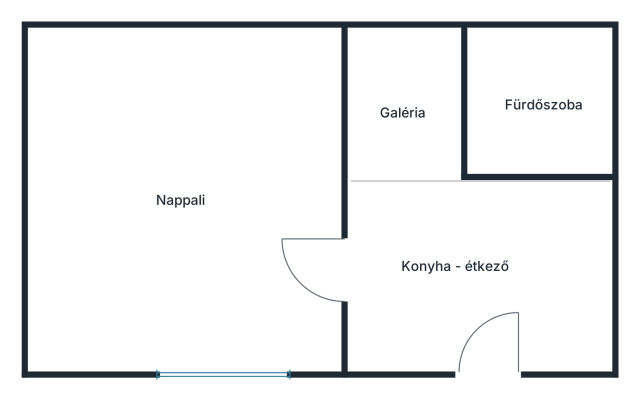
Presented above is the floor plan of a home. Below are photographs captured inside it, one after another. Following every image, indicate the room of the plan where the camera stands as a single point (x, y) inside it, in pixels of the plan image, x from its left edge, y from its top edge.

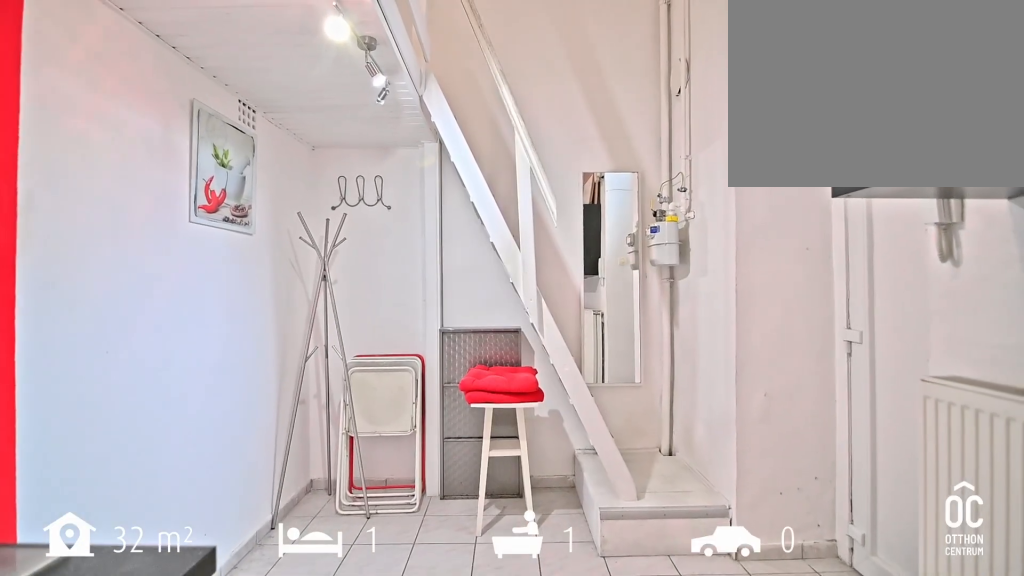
(474, 267)
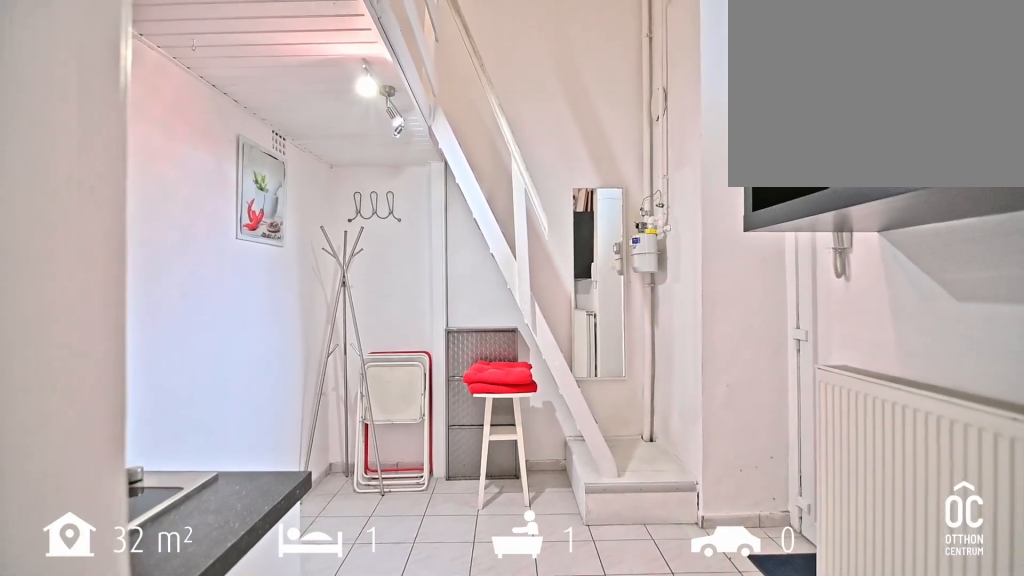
(474, 267)
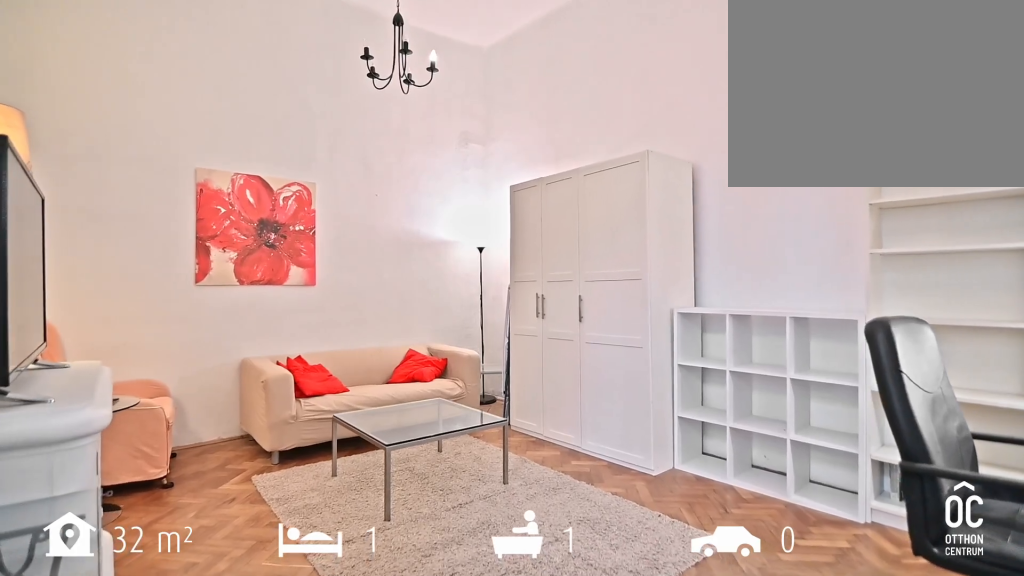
(181, 197)
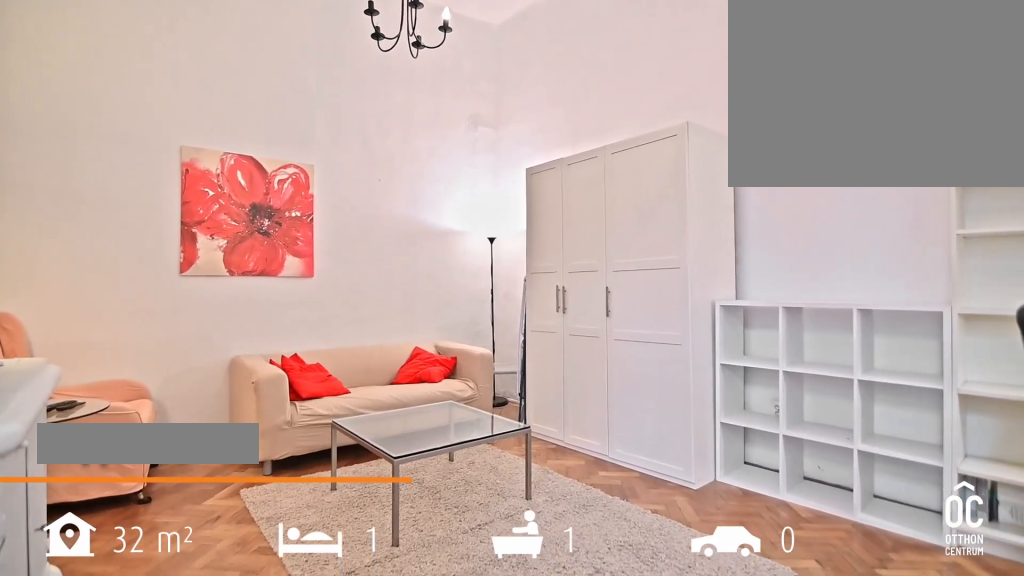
(181, 197)
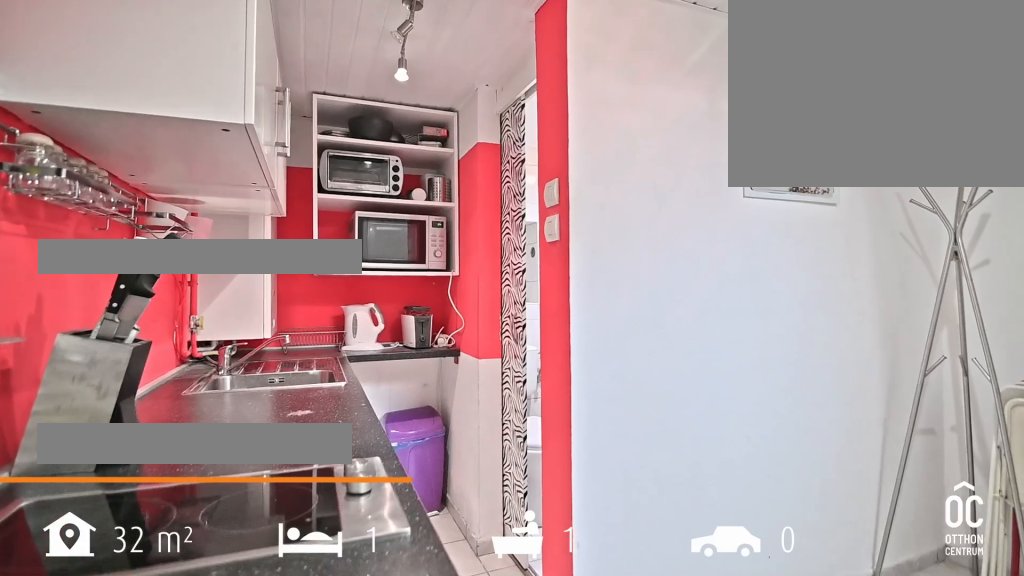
(474, 267)
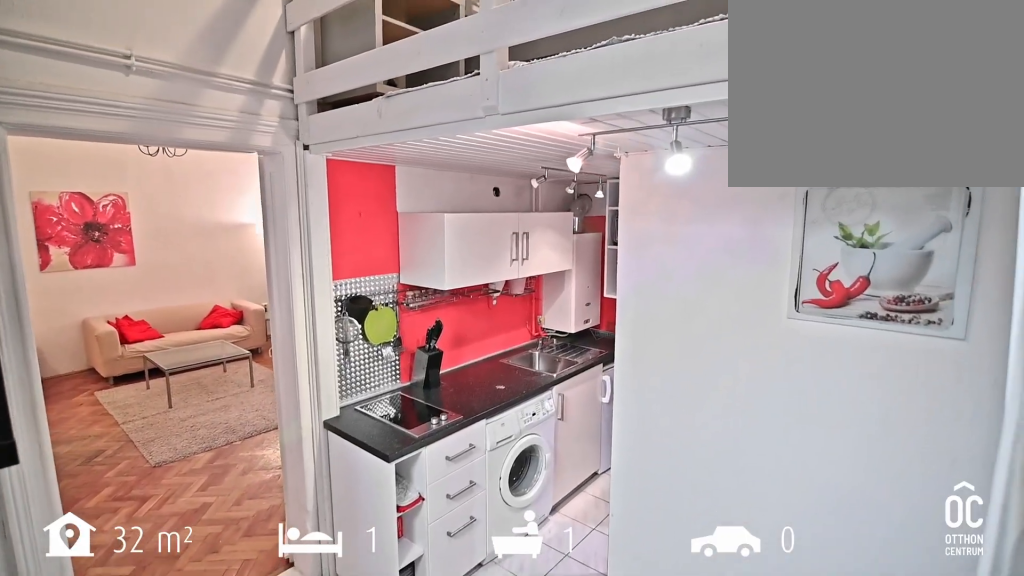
(474, 267)
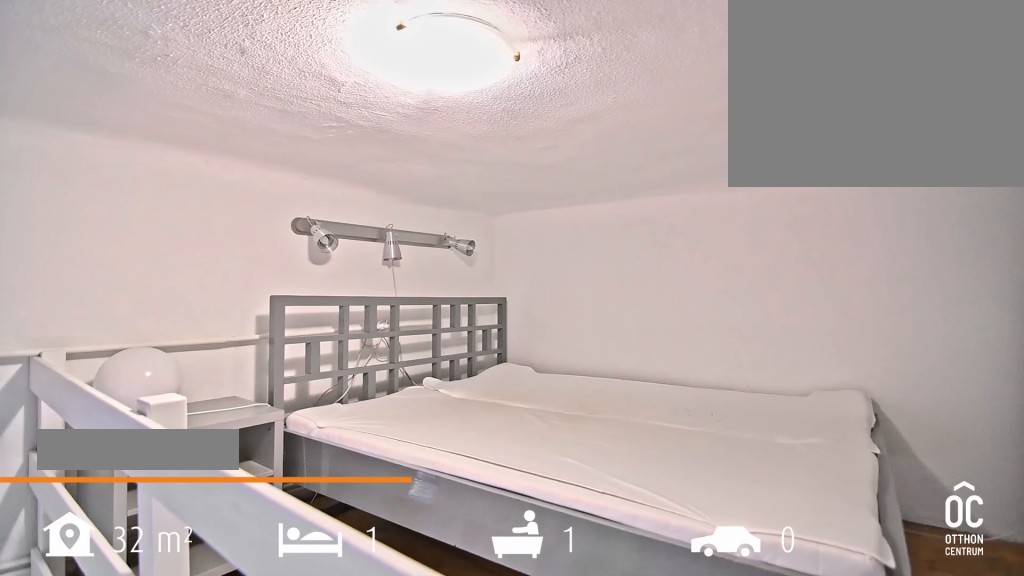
(404, 111)
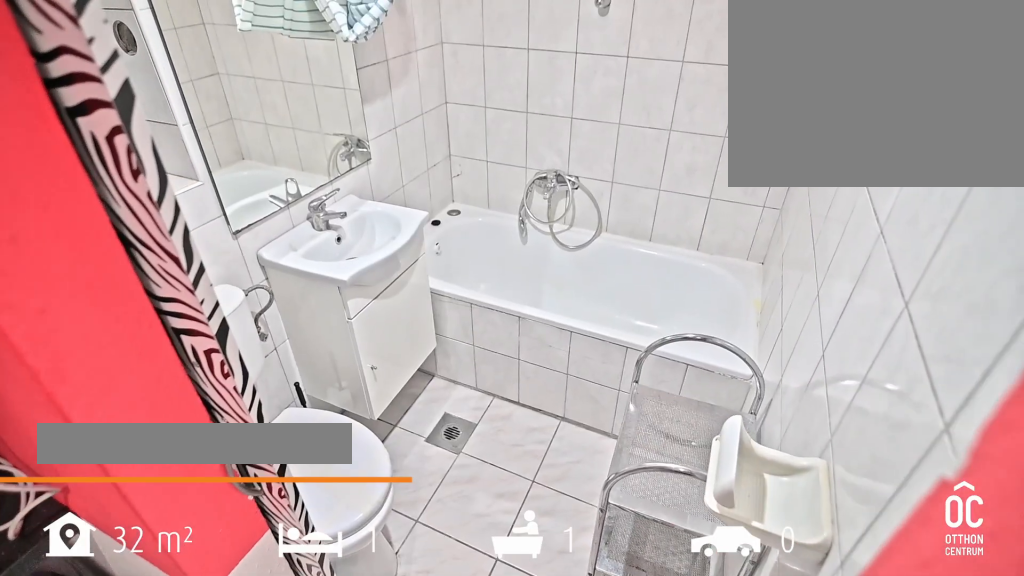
(539, 106)
